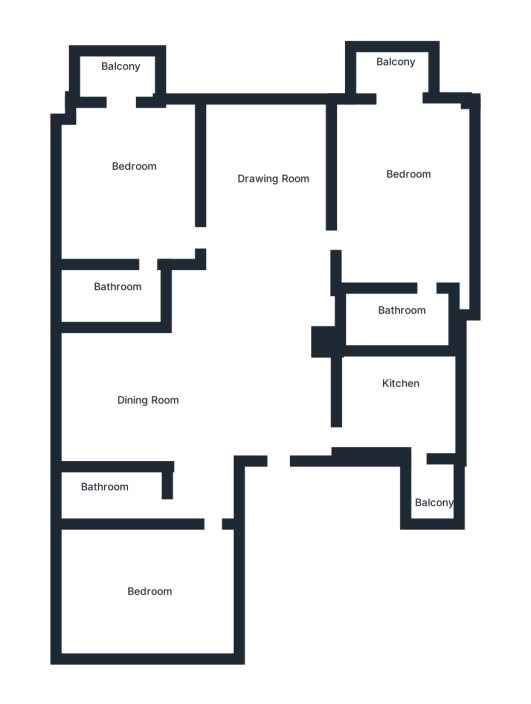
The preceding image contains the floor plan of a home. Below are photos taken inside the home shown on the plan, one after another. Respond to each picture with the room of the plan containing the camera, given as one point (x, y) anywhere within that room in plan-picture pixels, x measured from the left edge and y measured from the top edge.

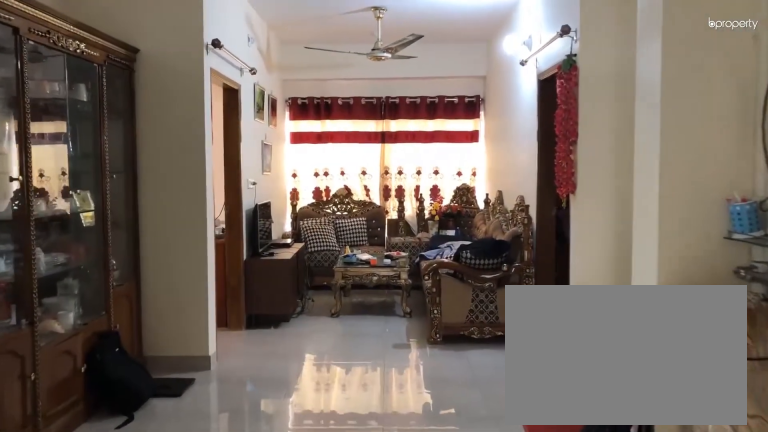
(236, 406)
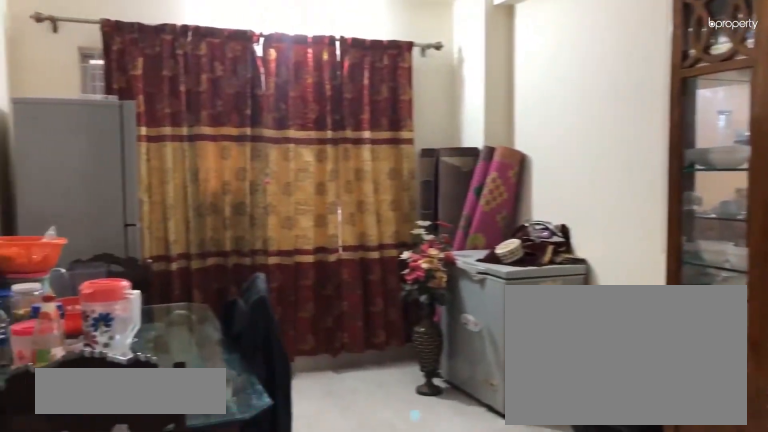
(134, 402)
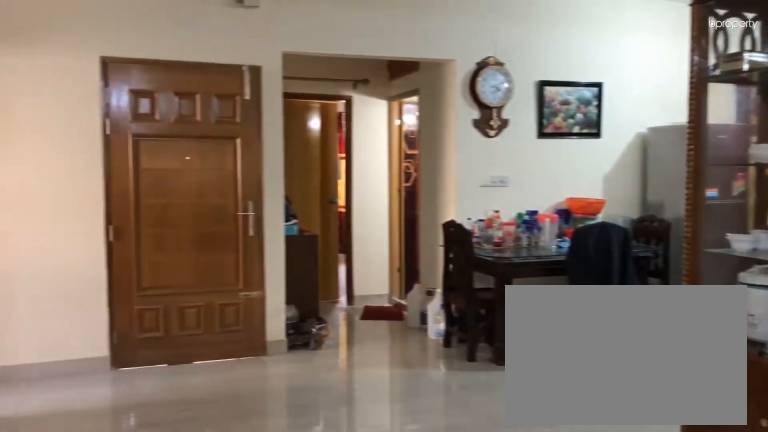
(268, 183)
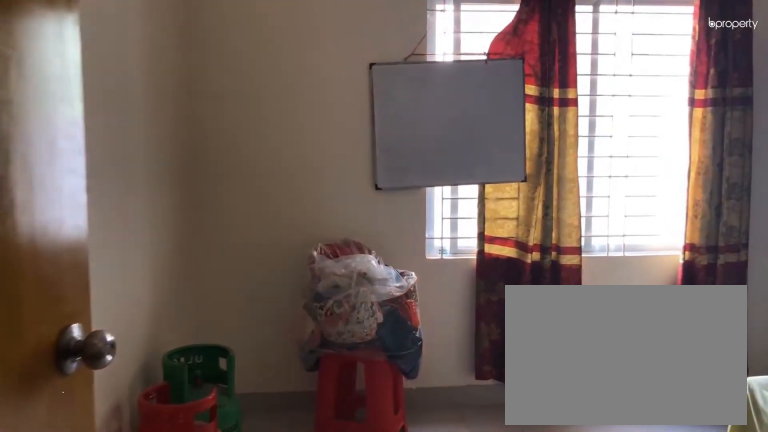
(146, 588)
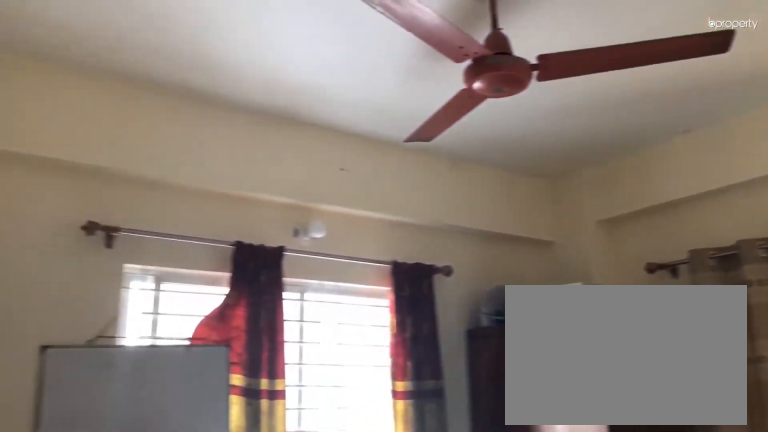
(156, 587)
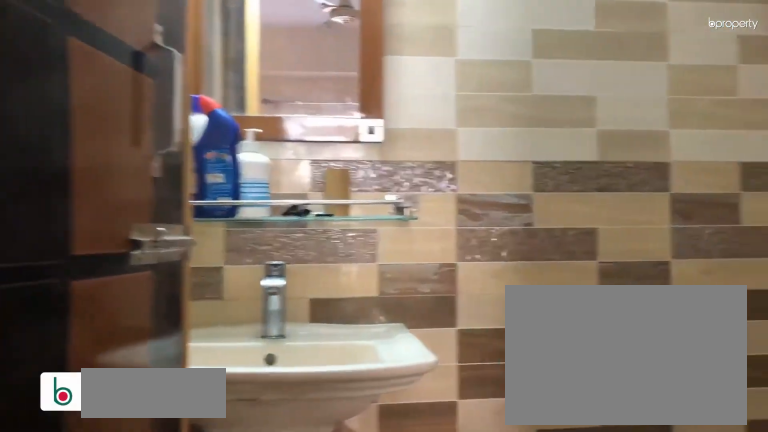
(122, 303)
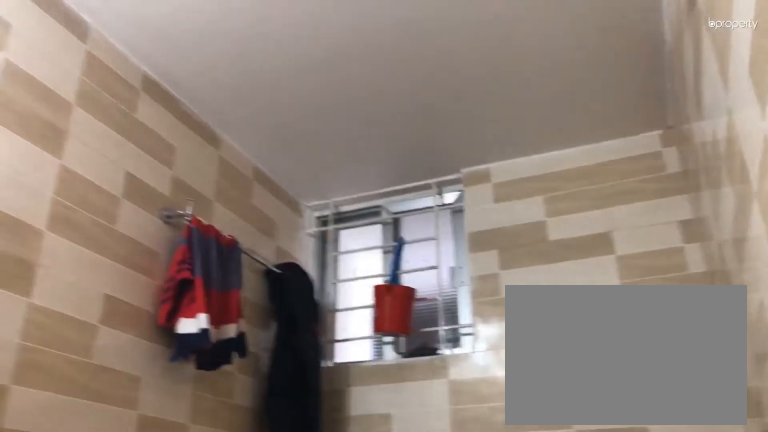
(132, 302)
